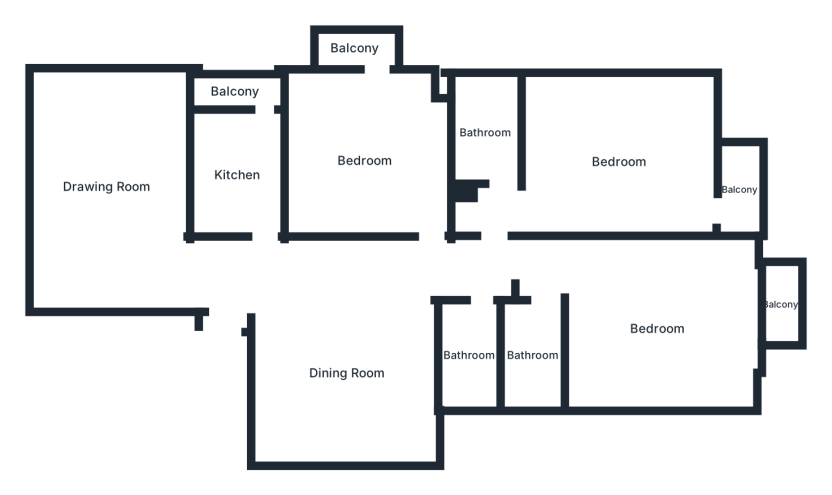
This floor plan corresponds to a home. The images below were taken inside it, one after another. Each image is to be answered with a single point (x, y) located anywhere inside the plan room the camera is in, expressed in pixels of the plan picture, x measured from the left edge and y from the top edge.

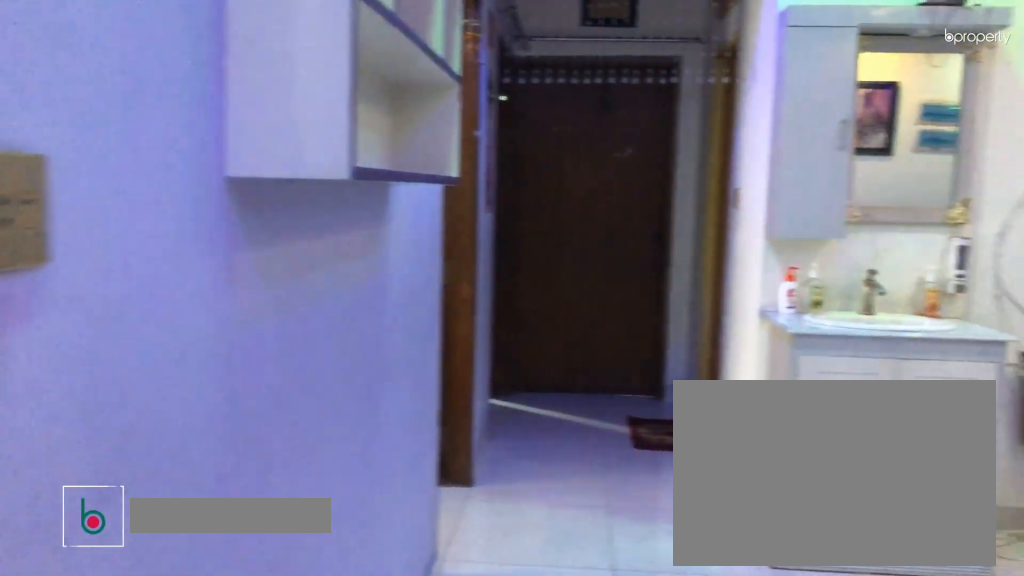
(346, 374)
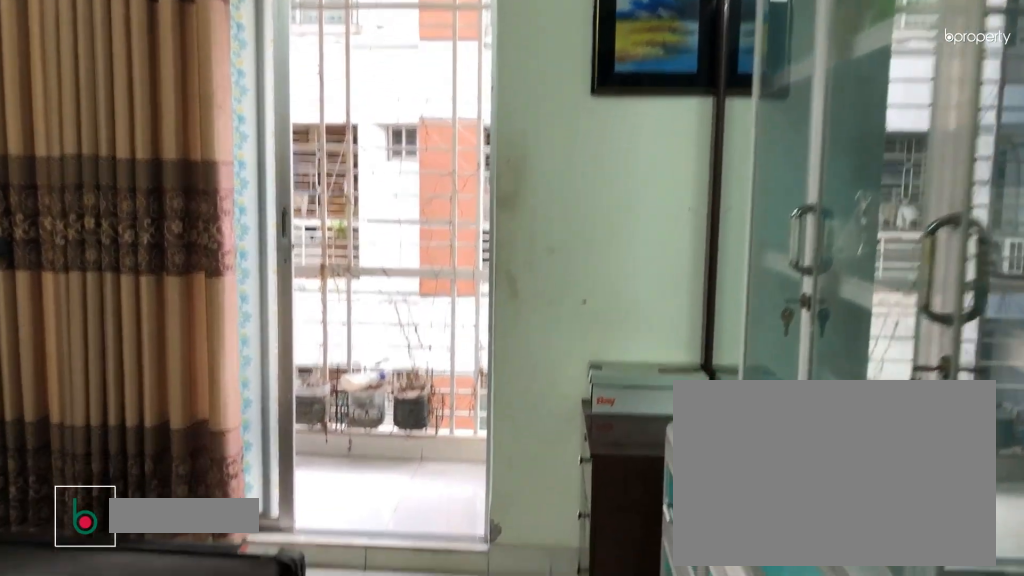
(365, 159)
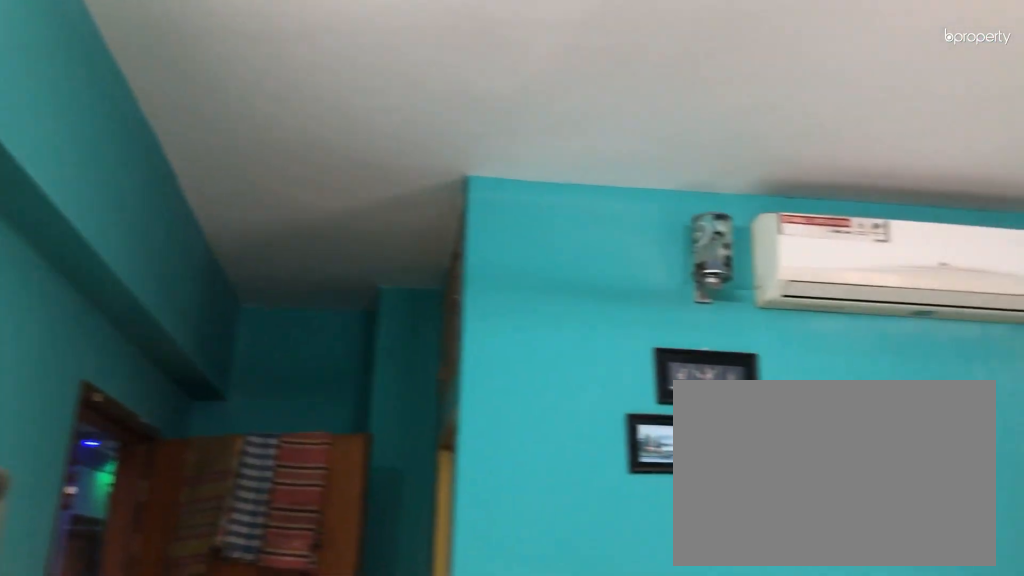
(618, 162)
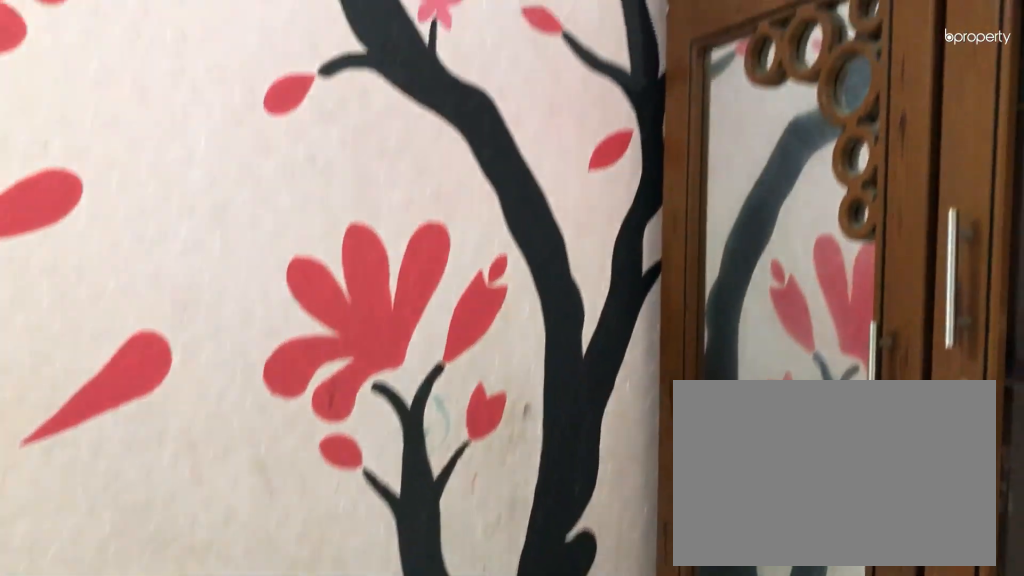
(658, 329)
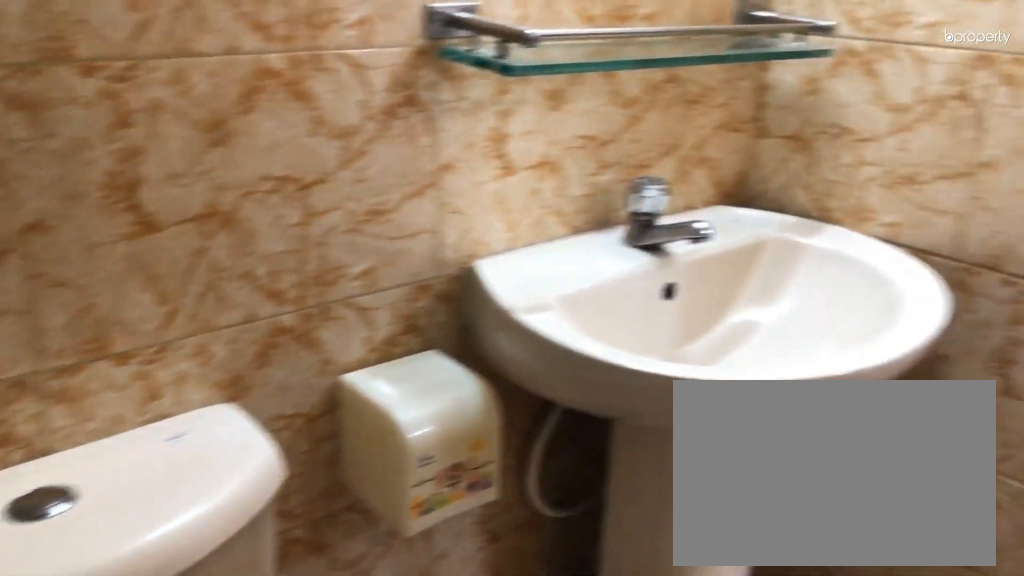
(533, 354)
